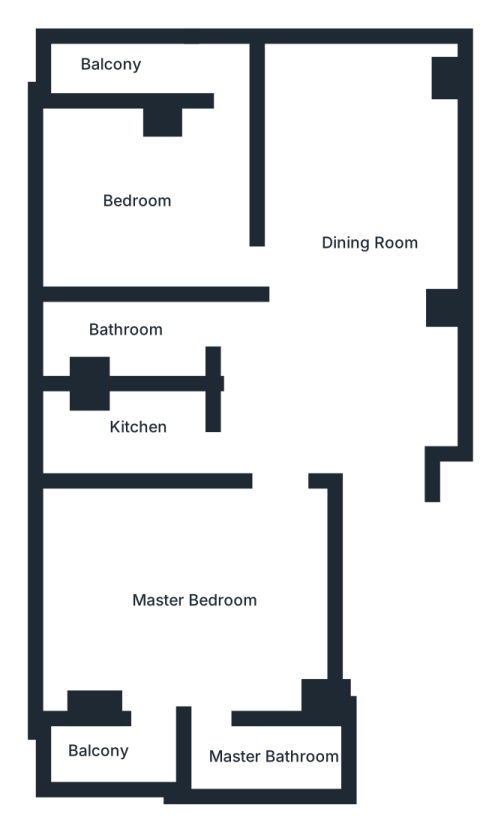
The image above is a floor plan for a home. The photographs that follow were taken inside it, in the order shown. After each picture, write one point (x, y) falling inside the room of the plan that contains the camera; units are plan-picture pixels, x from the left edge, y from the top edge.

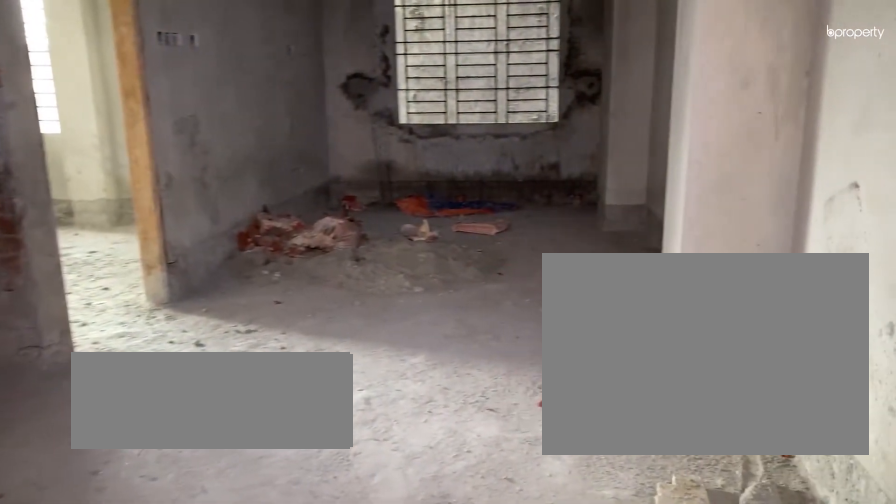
(364, 304)
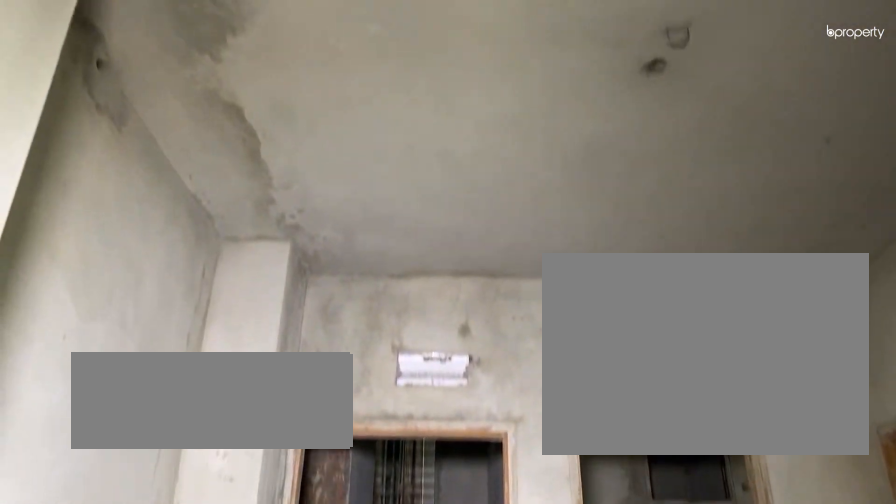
(364, 304)
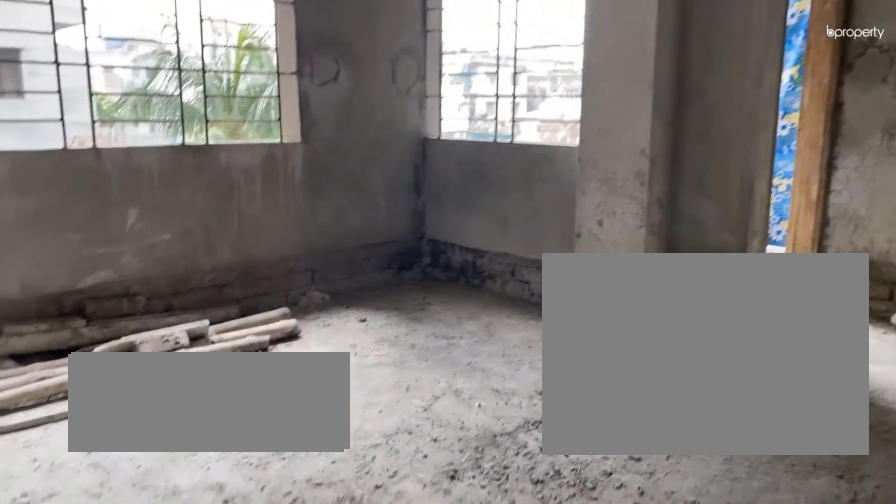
(158, 201)
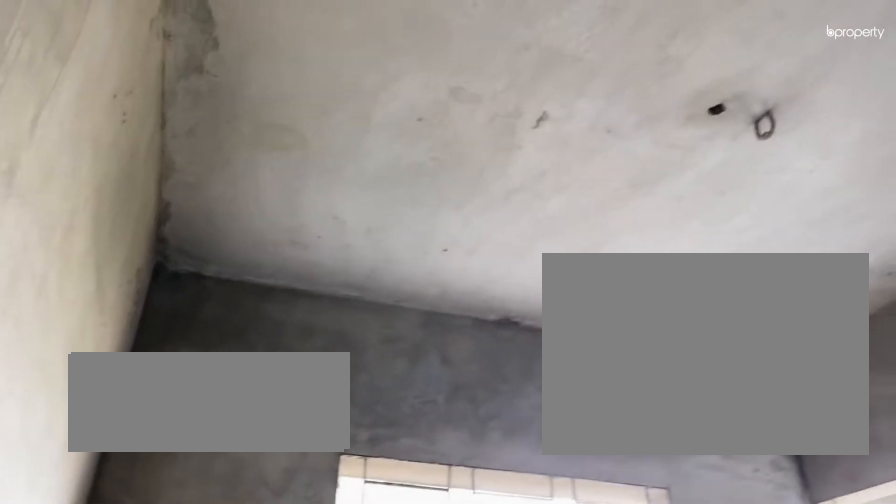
(158, 201)
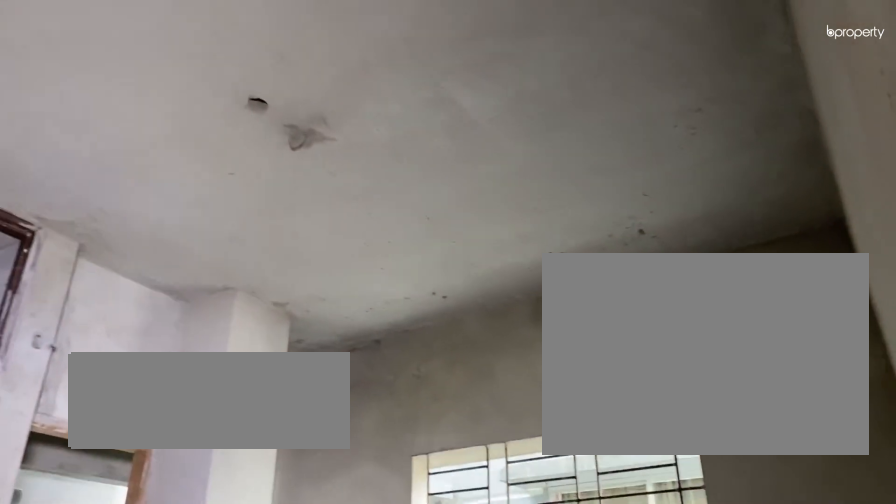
(207, 598)
